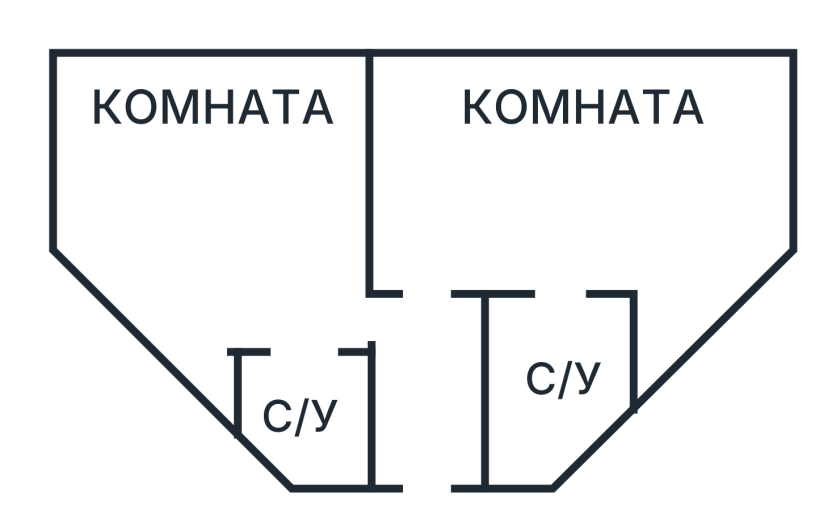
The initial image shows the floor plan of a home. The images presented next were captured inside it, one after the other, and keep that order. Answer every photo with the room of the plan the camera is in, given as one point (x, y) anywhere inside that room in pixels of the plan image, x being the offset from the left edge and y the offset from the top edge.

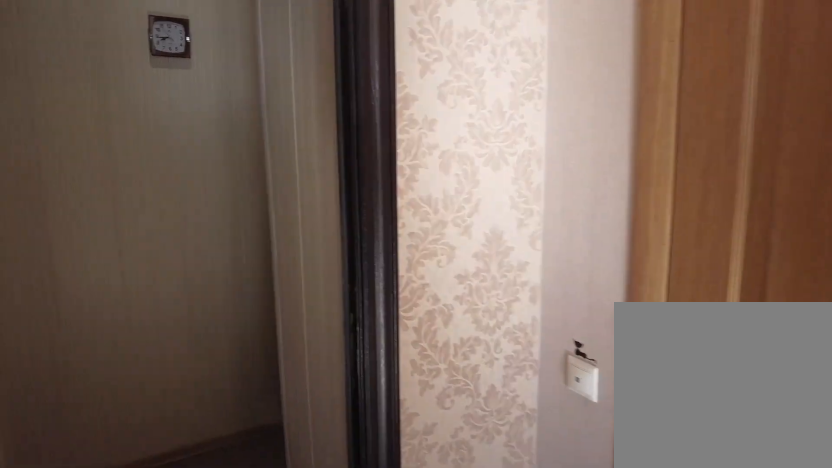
(348, 320)
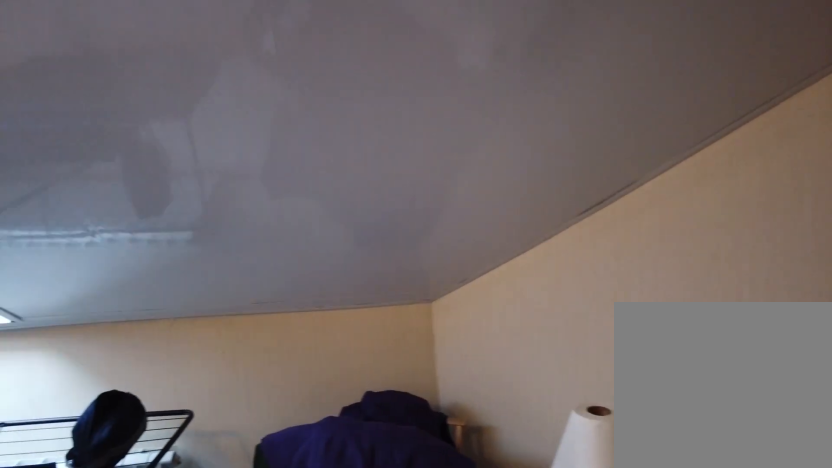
(467, 252)
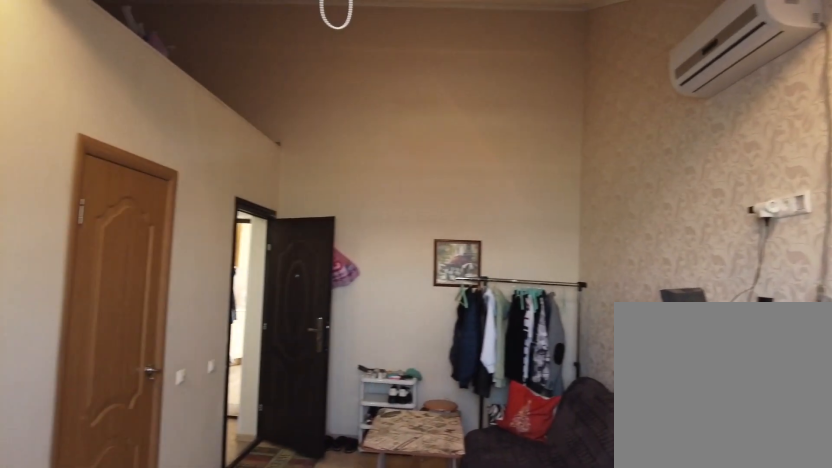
(751, 218)
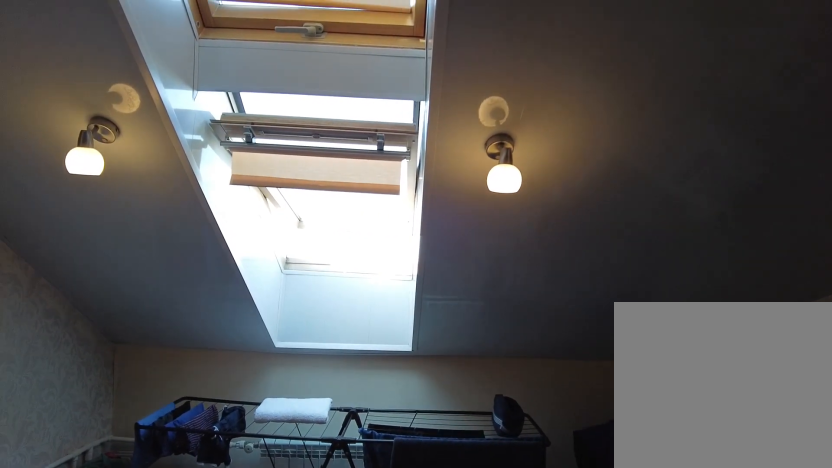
(566, 262)
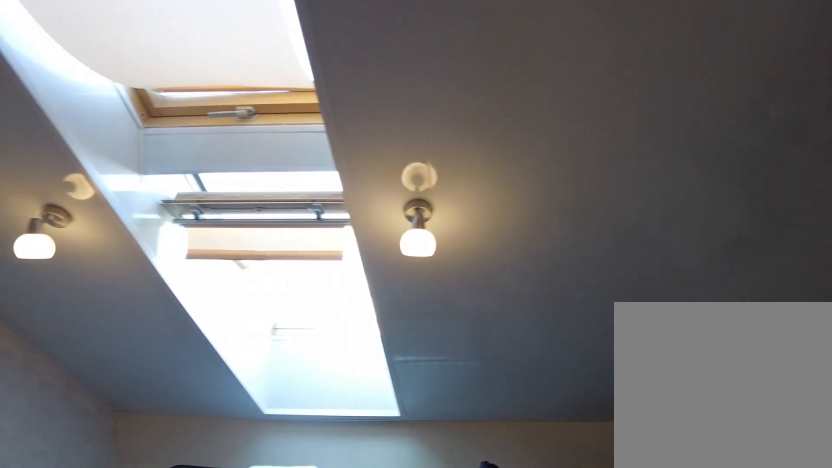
(566, 262)
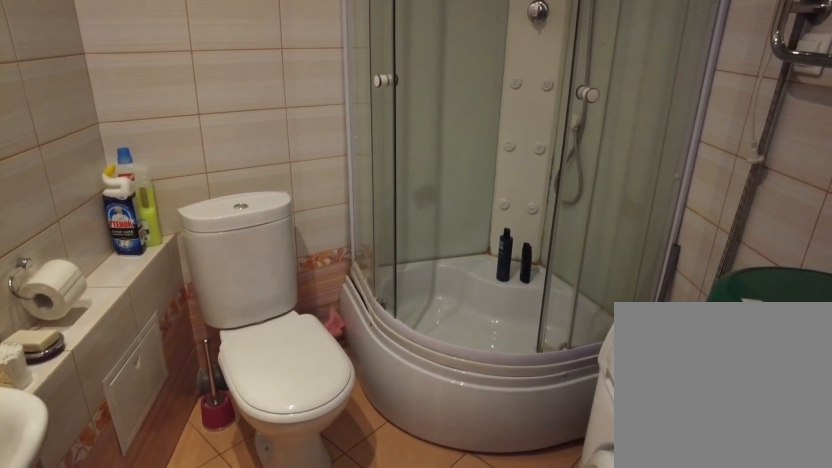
(574, 344)
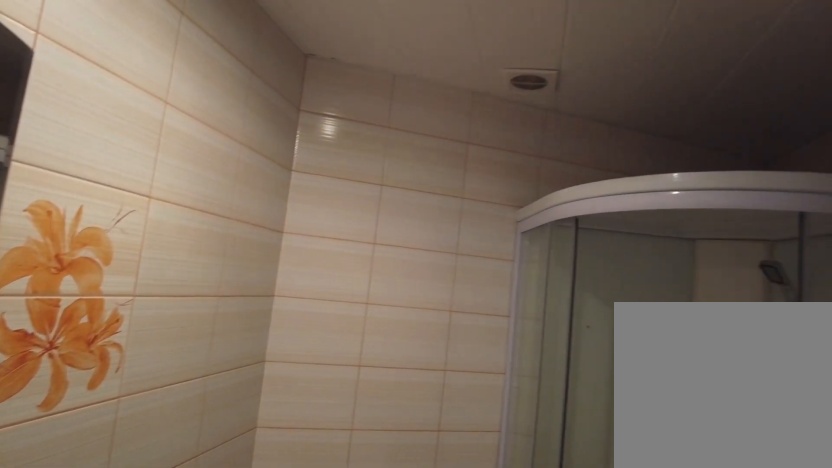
(574, 344)
